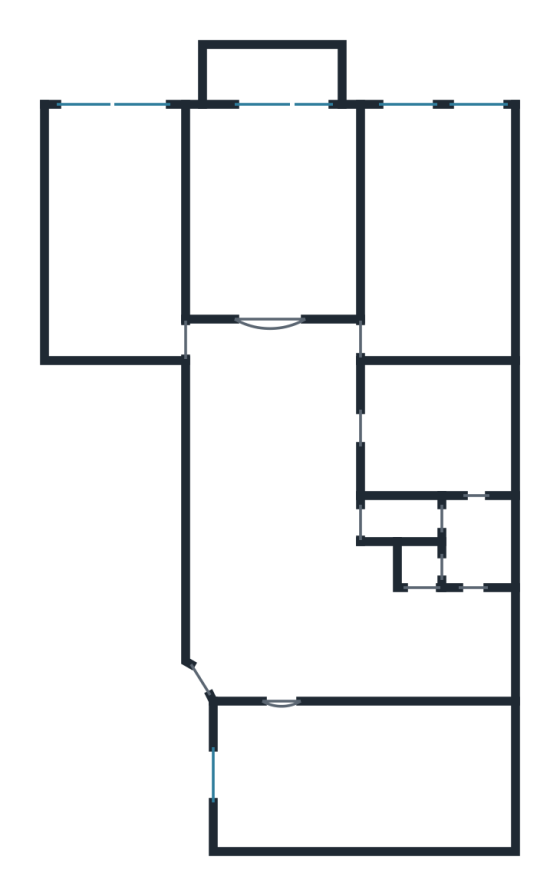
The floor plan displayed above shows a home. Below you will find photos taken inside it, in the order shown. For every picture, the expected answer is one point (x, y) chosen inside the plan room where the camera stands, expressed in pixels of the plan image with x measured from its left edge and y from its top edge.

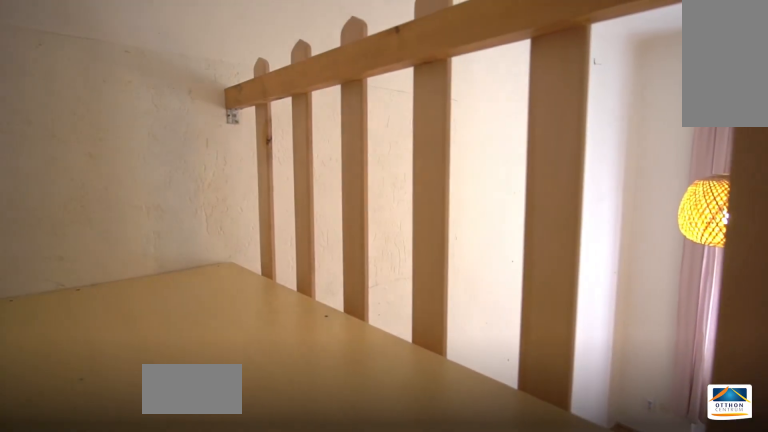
(472, 770)
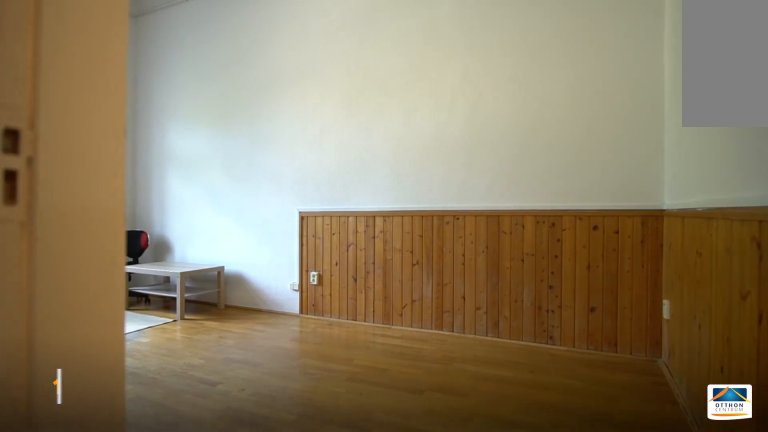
(451, 241)
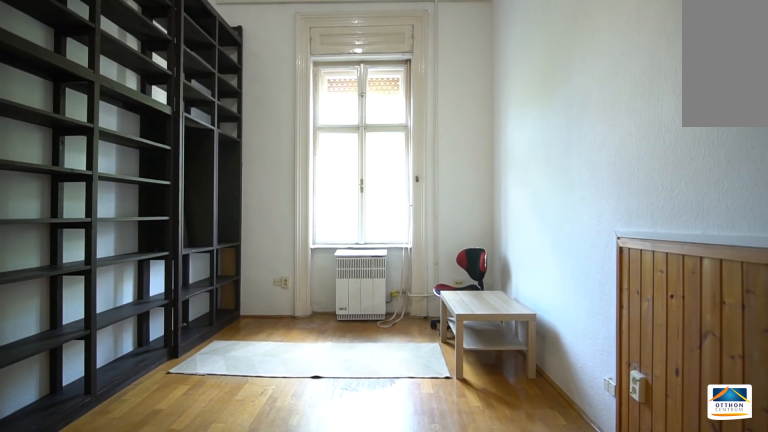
(451, 242)
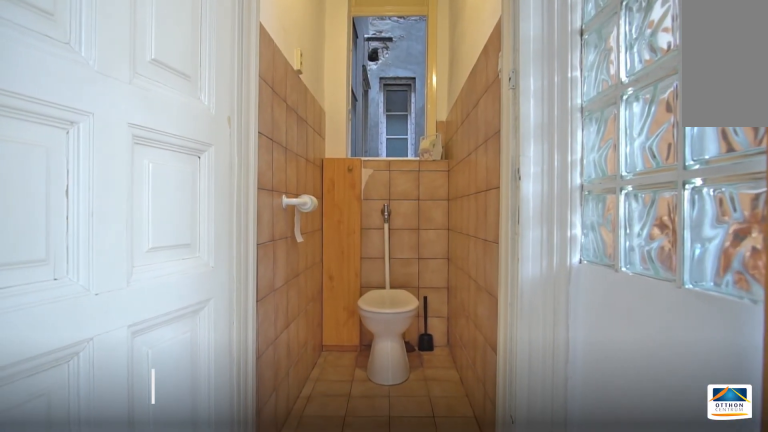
(405, 515)
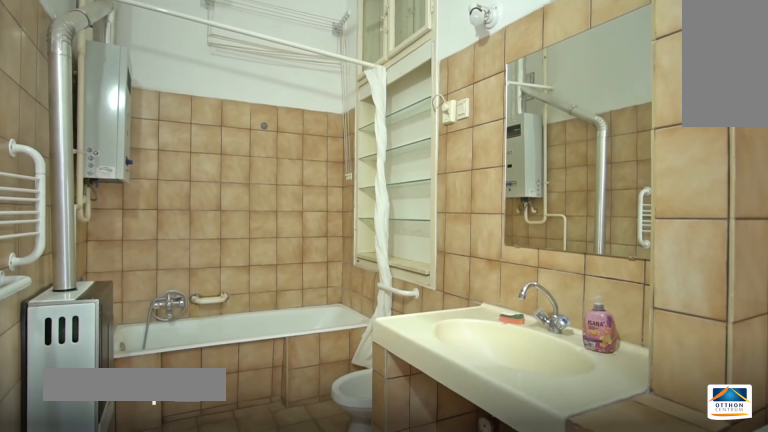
(444, 427)
